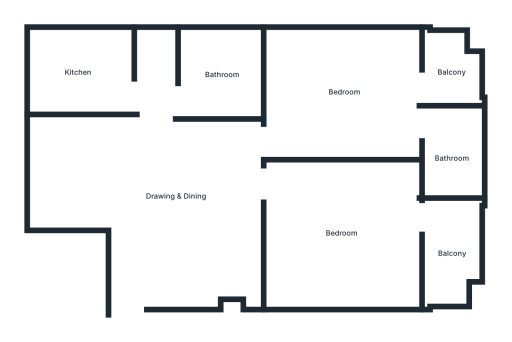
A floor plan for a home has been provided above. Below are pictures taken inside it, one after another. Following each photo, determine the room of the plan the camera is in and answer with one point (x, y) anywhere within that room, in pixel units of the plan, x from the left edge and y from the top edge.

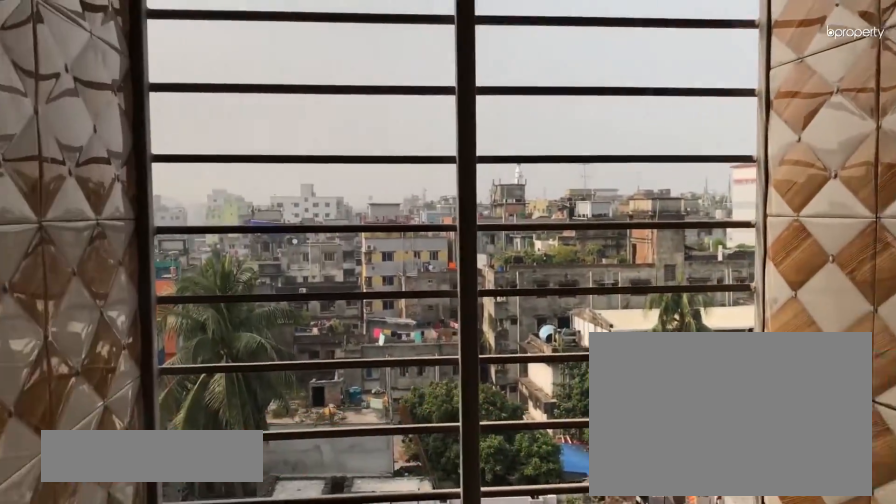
(453, 72)
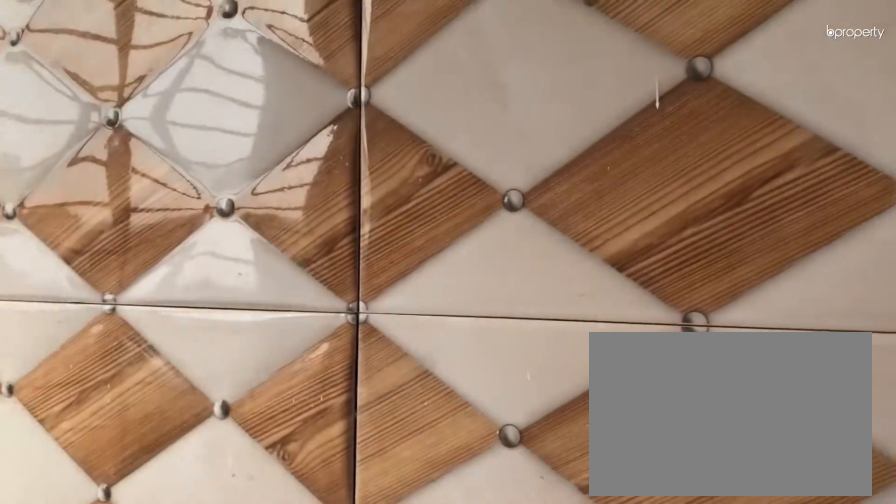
(453, 72)
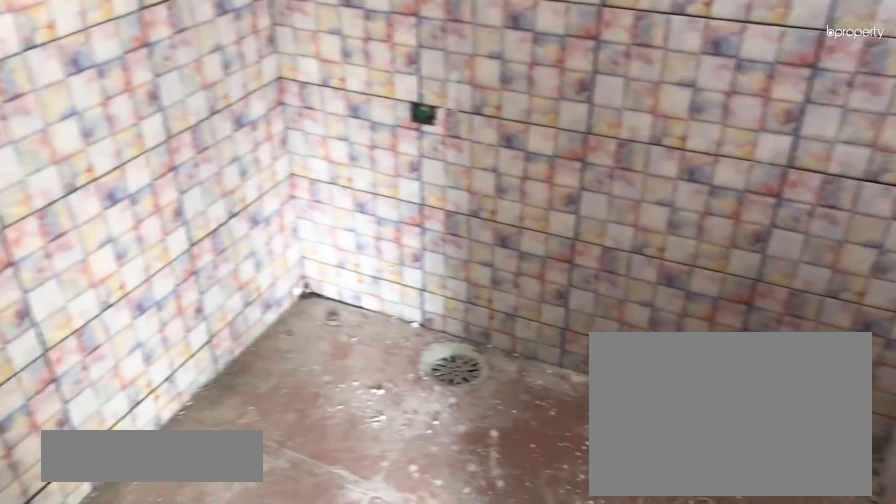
(451, 159)
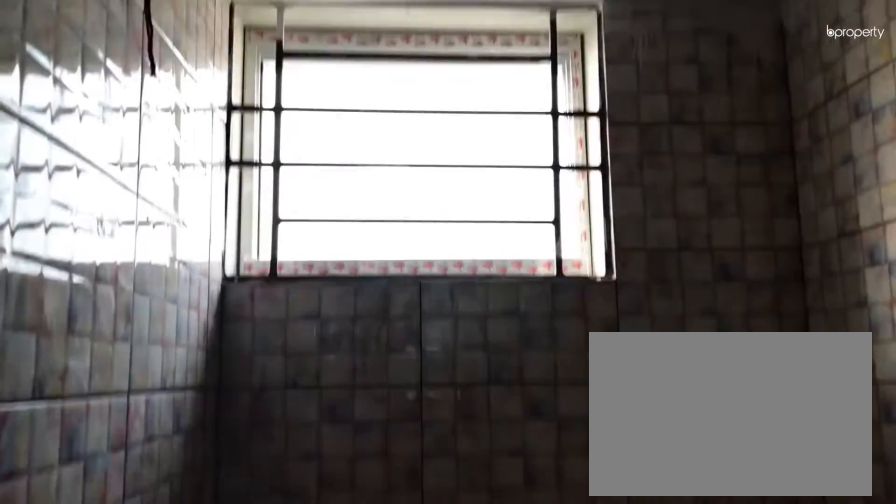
(223, 74)
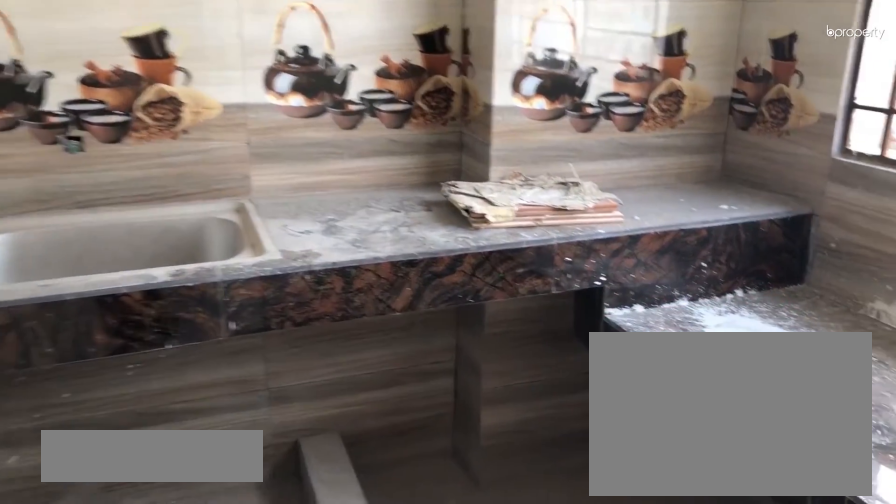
(76, 72)
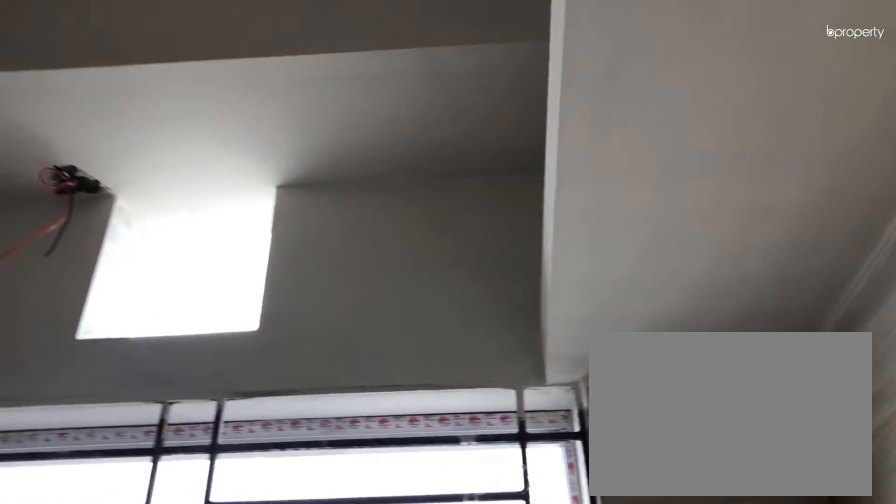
(76, 72)
